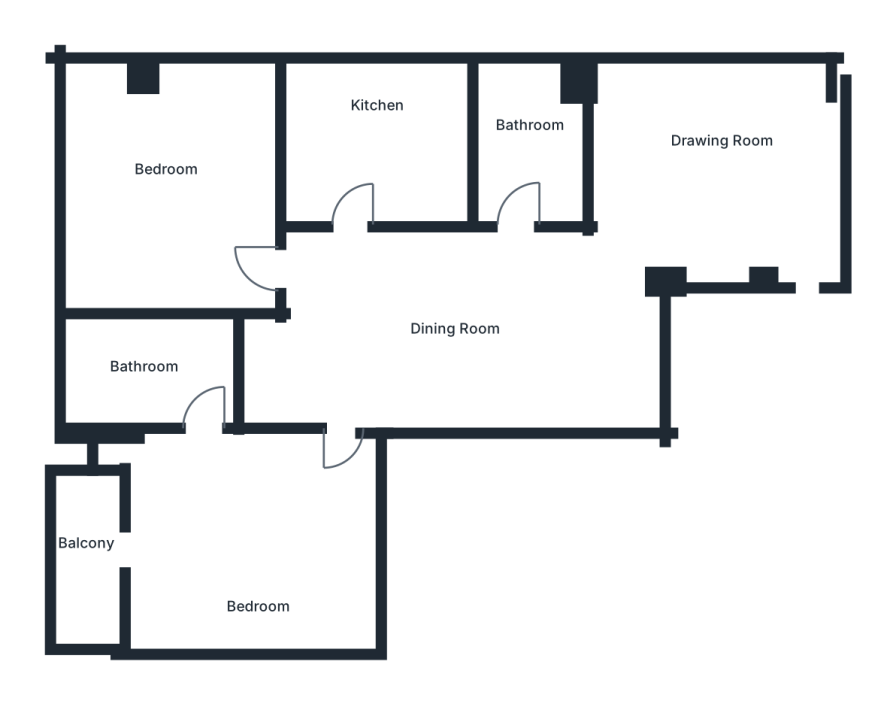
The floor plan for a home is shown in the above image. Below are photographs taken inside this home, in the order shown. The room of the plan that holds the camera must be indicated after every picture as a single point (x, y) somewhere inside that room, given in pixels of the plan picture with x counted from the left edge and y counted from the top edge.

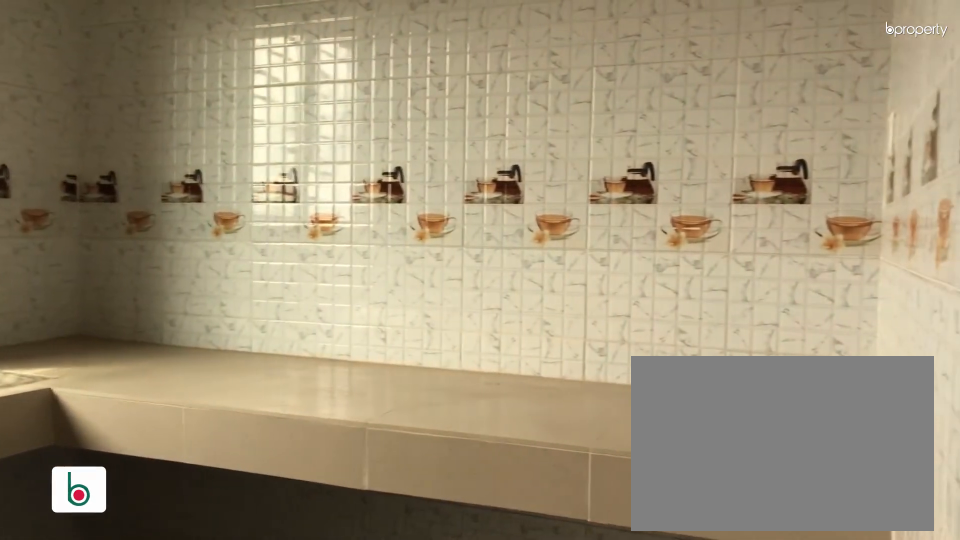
(381, 139)
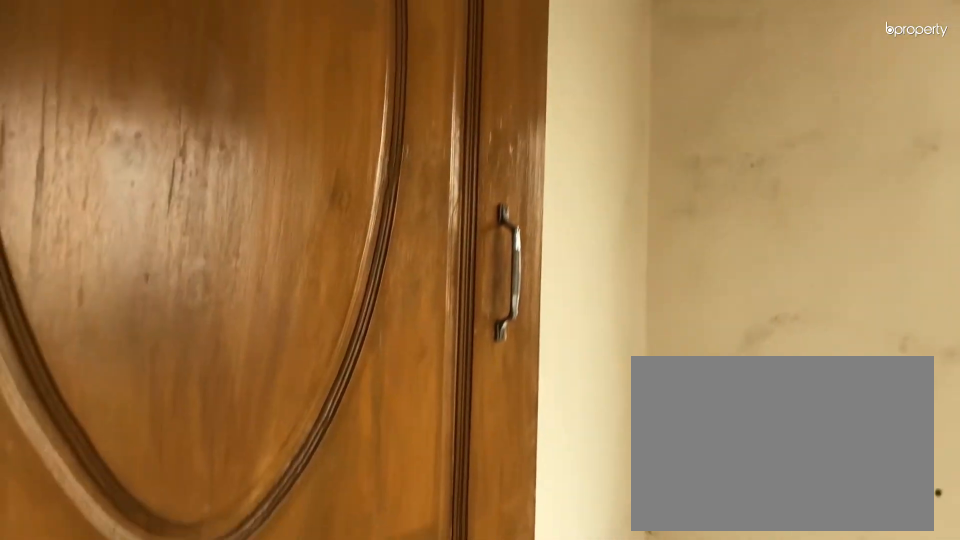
(174, 189)
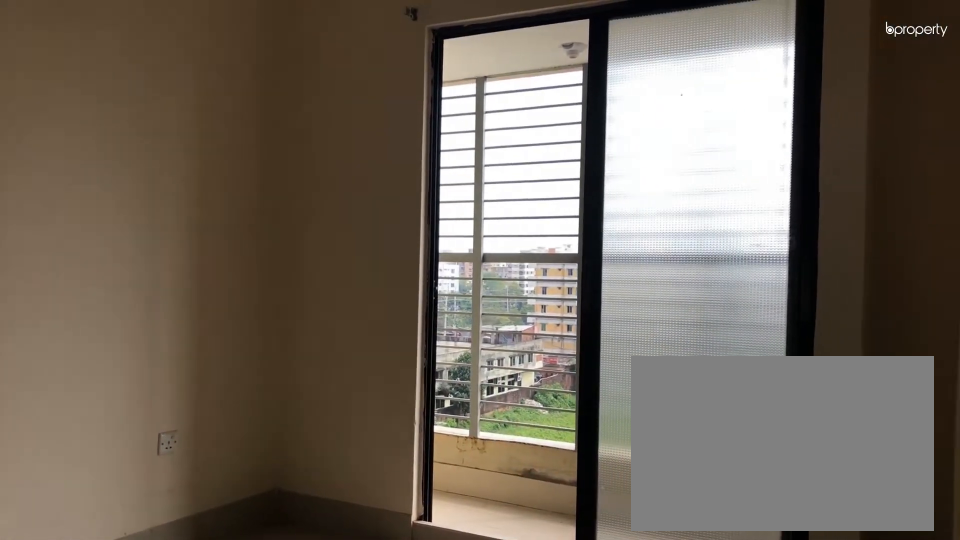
(255, 545)
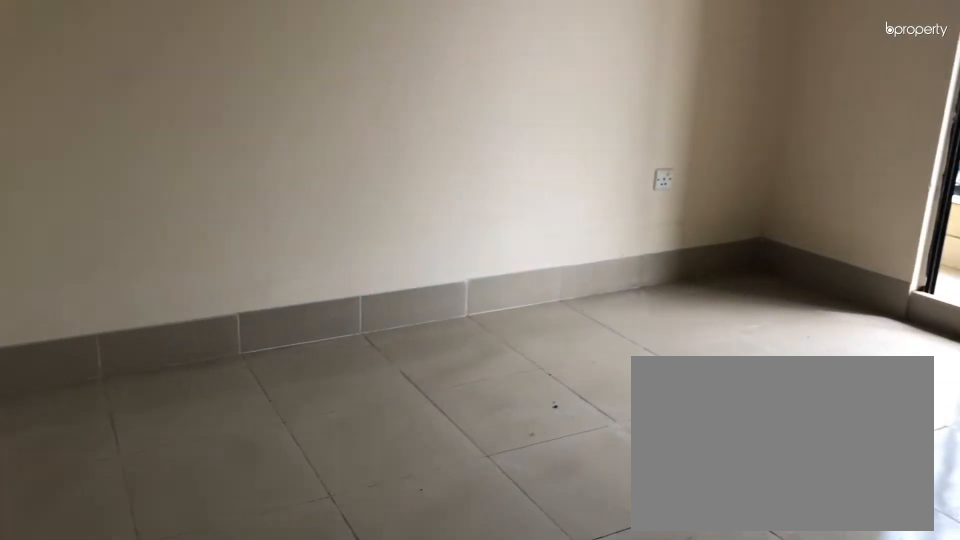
(255, 545)
